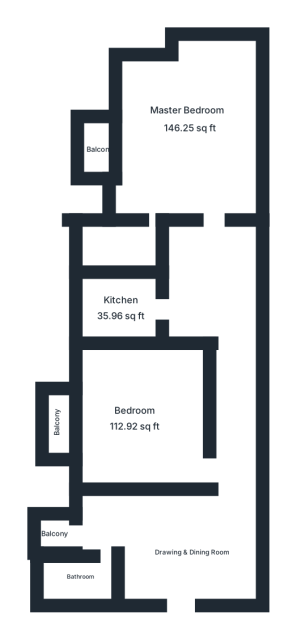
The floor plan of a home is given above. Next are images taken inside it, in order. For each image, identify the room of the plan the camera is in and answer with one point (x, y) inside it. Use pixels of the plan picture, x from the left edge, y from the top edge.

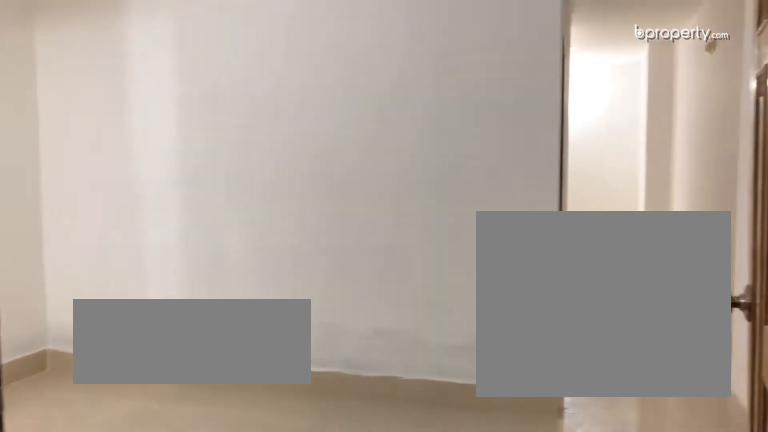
(186, 551)
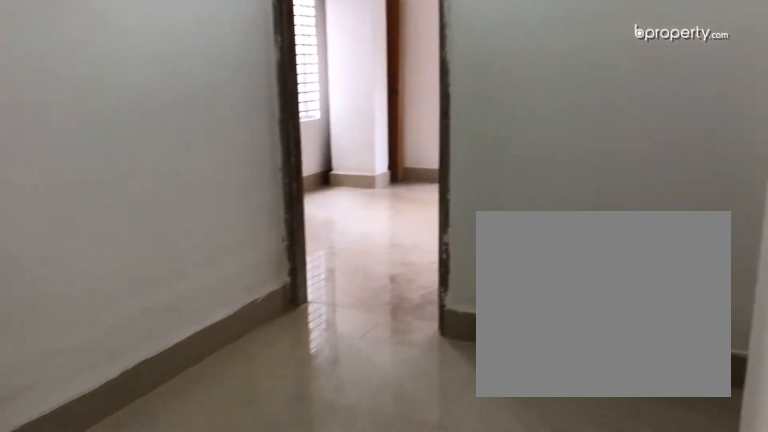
(215, 299)
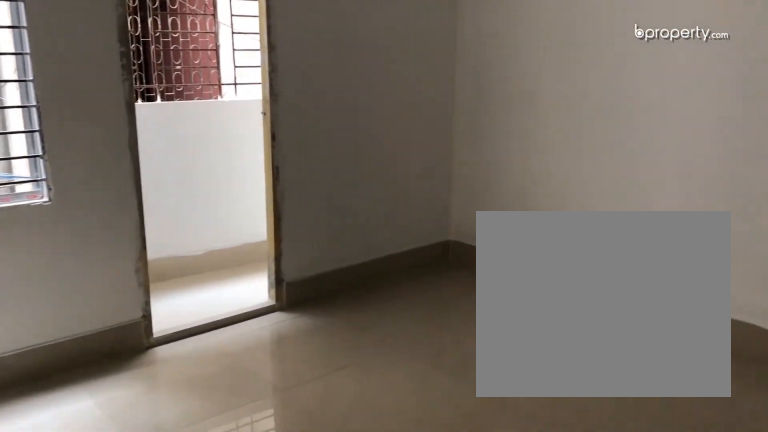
(137, 419)
